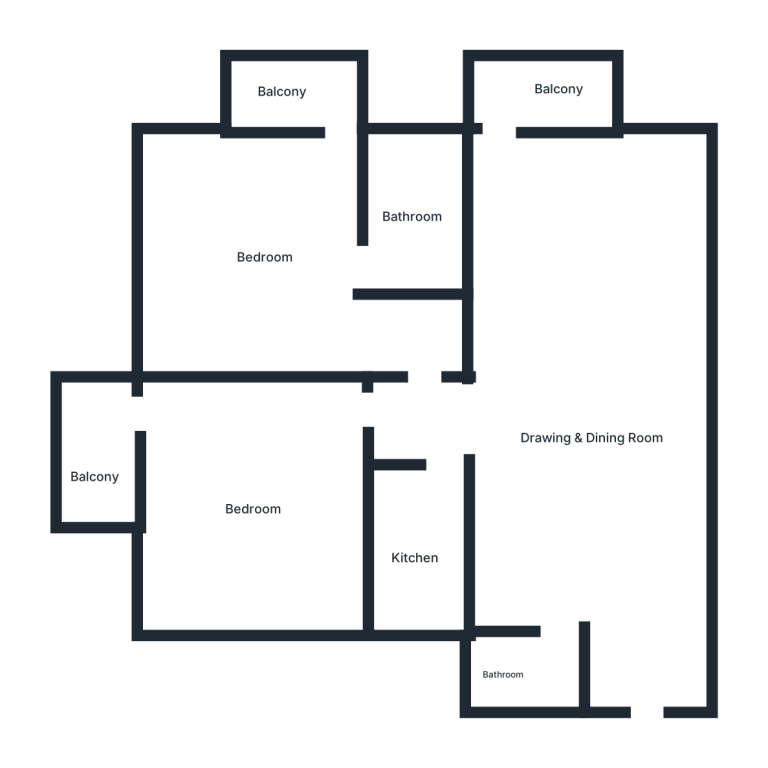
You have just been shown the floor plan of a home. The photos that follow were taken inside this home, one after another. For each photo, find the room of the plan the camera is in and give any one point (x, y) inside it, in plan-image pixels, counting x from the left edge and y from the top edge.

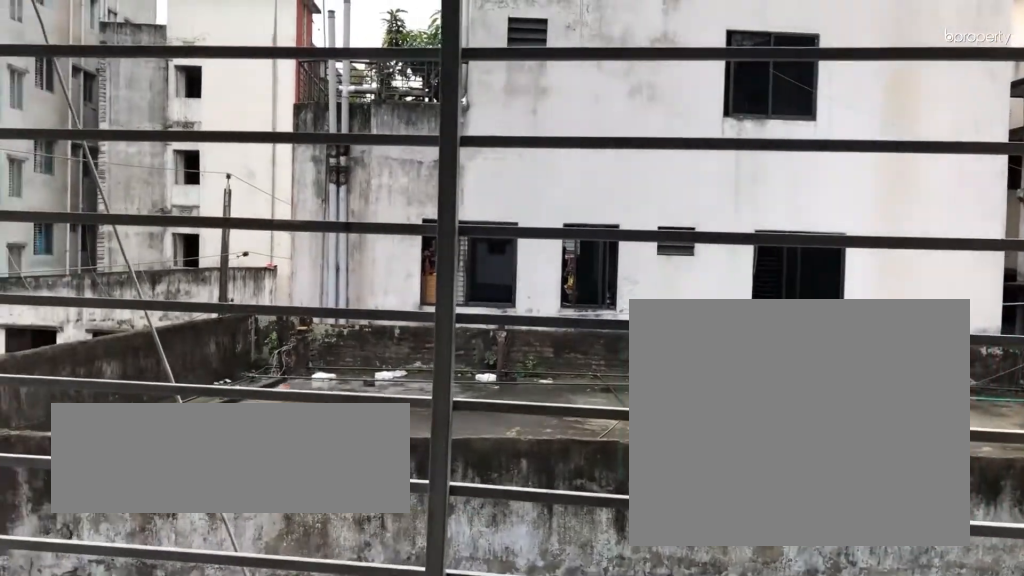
(283, 93)
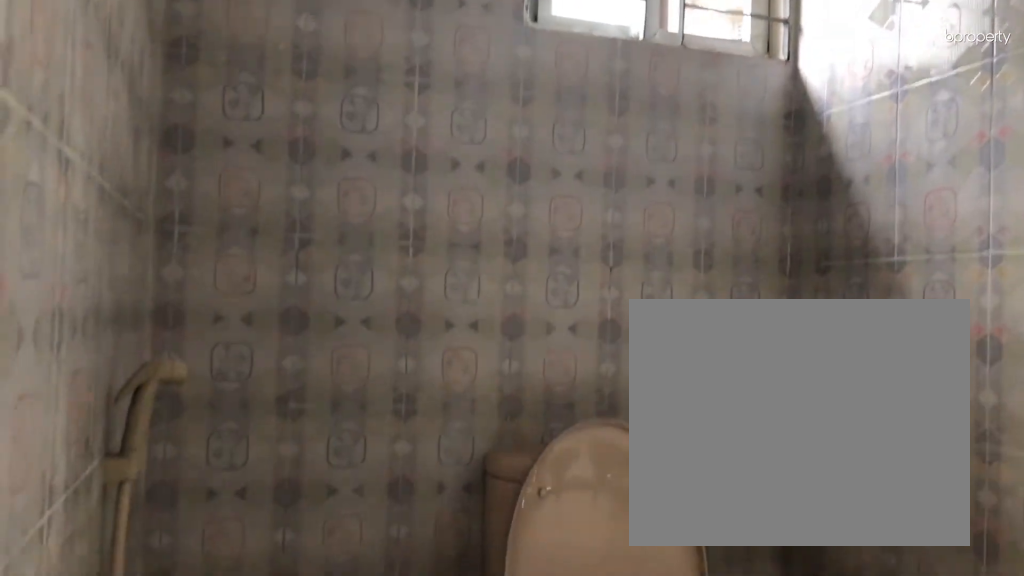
(418, 220)
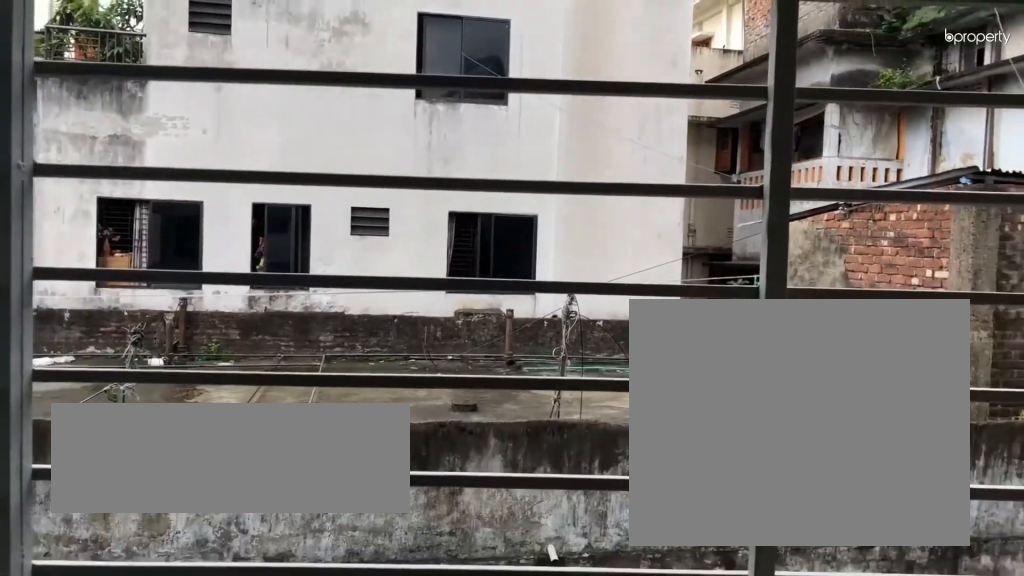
(551, 97)
